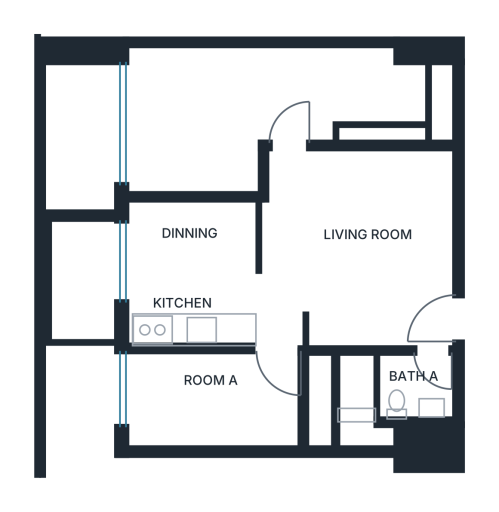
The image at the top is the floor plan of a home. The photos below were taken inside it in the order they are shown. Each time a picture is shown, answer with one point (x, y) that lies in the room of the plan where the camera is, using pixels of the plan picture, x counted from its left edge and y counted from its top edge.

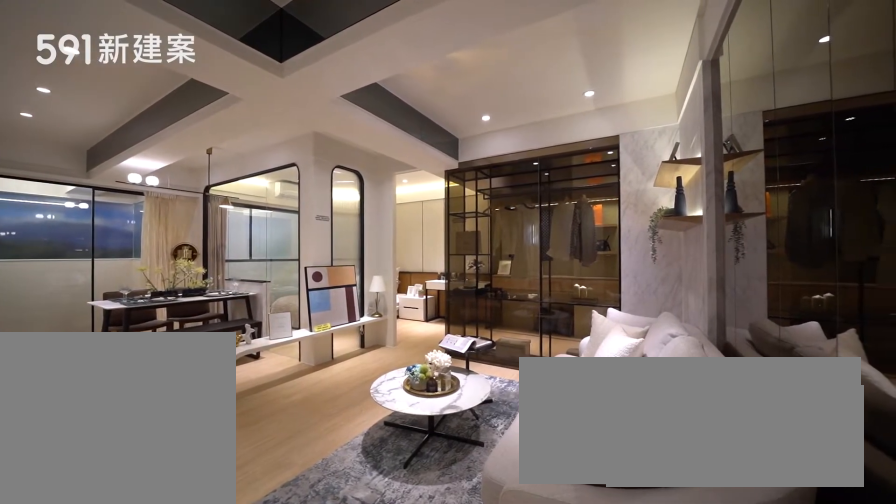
(363, 224)
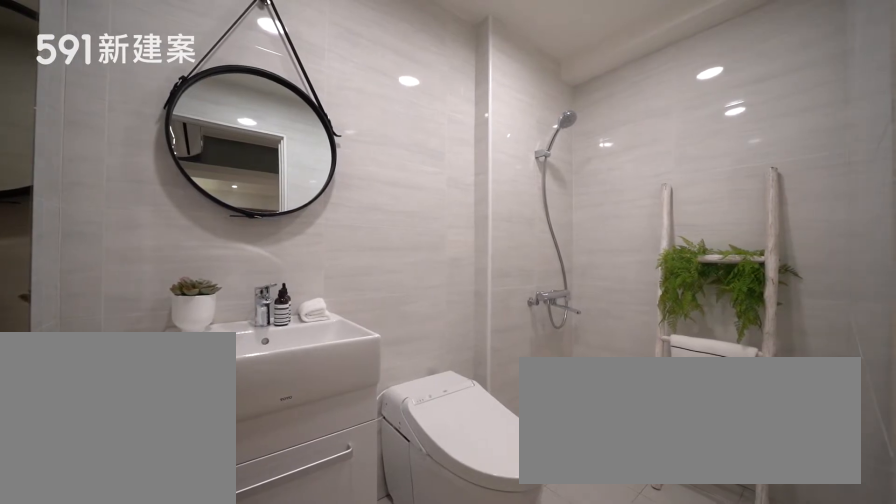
(393, 401)
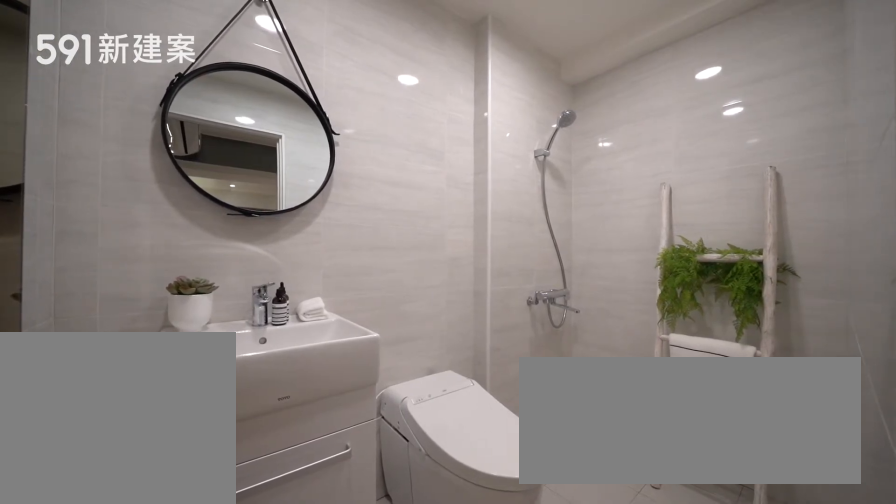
(393, 401)
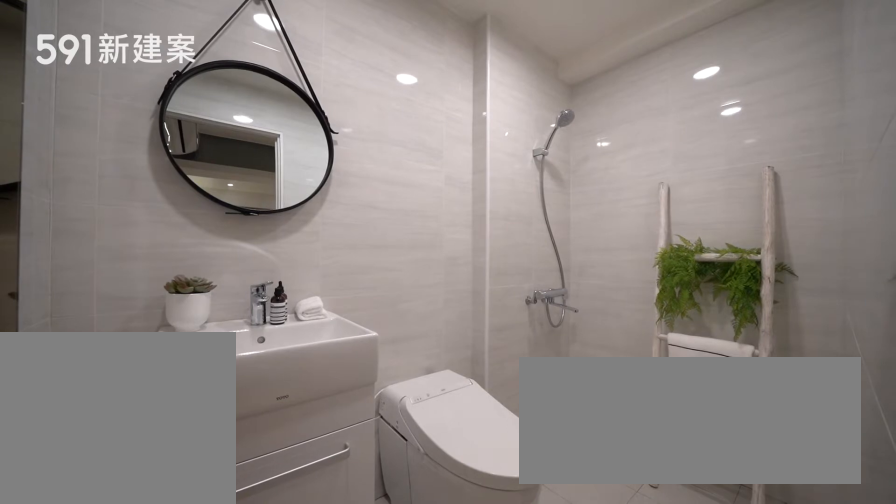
(393, 401)
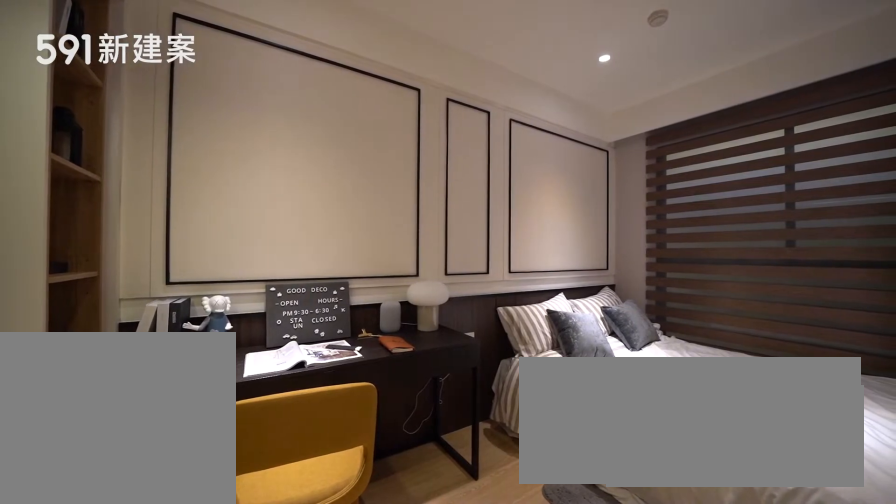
(228, 400)
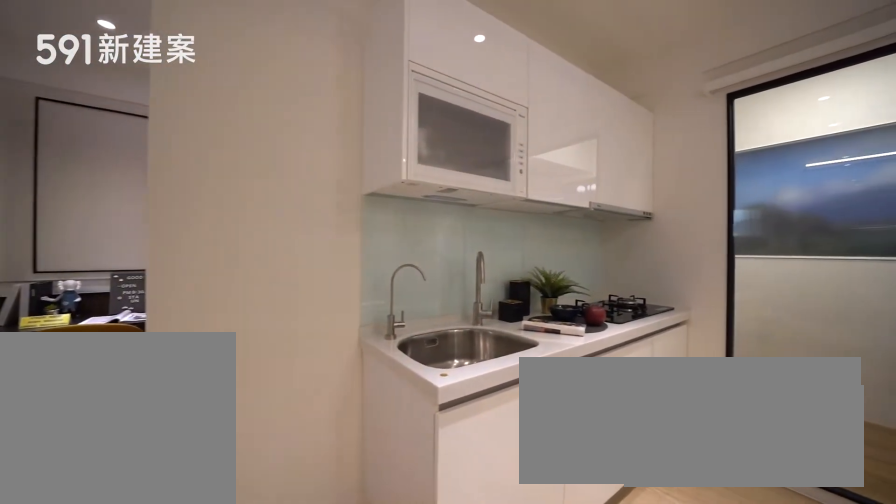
(186, 313)
